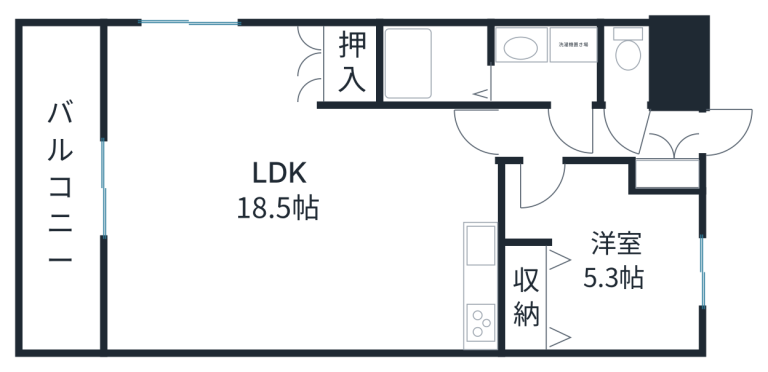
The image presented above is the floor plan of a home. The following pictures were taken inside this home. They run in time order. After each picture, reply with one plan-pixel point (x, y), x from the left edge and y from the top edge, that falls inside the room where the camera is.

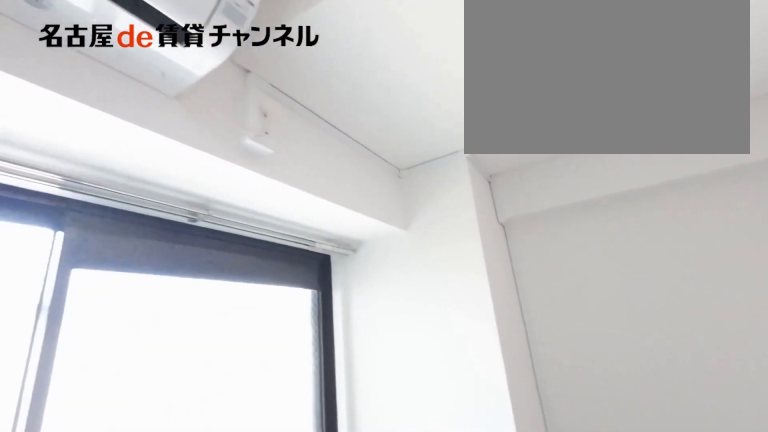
(601, 260)
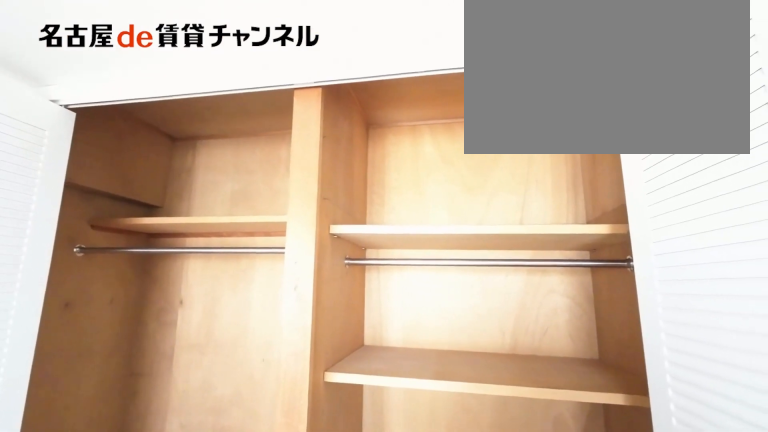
(521, 295)
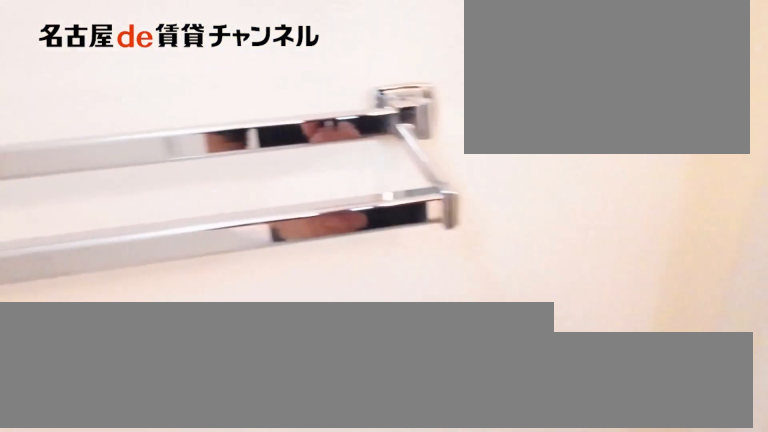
(436, 65)
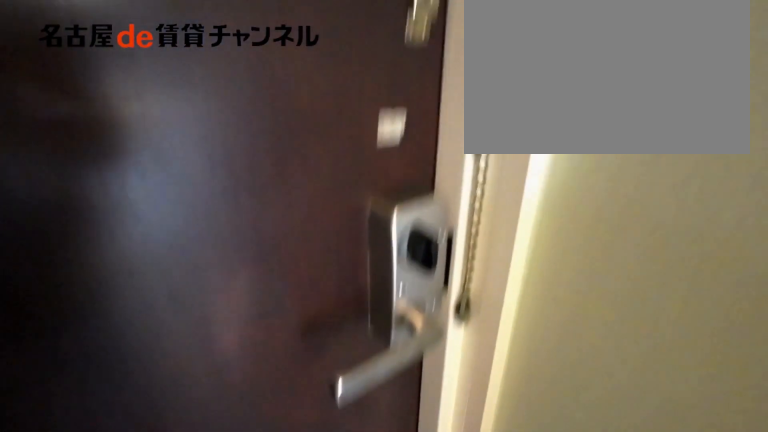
(653, 134)
